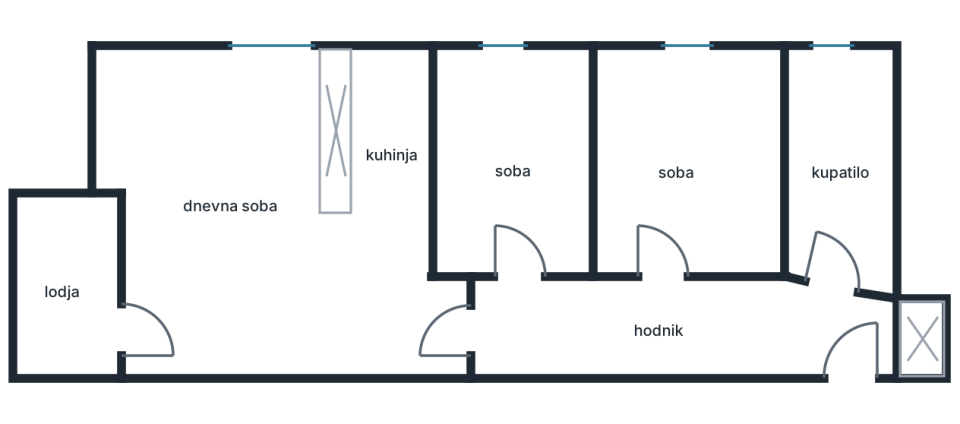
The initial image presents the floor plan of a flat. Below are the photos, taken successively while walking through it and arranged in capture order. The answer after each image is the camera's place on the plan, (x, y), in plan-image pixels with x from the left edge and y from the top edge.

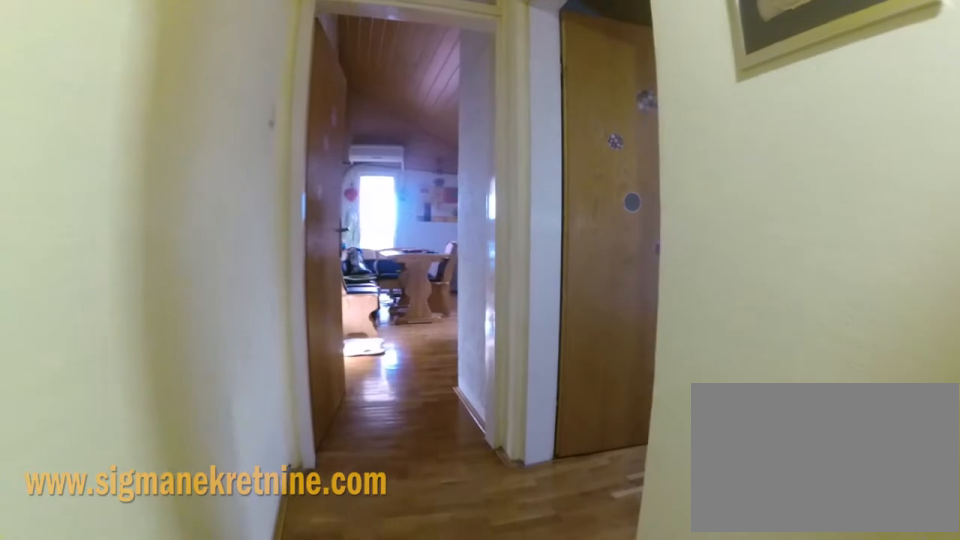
(591, 320)
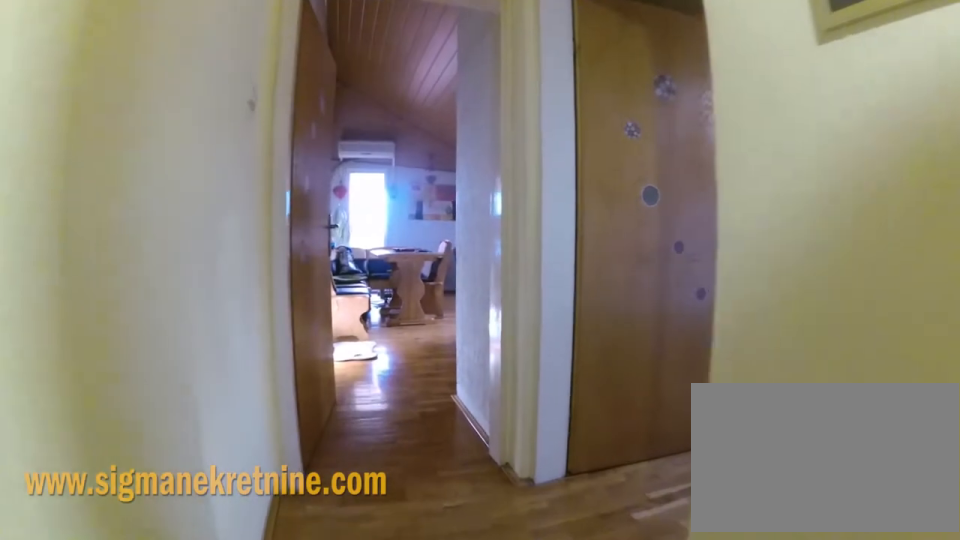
(581, 320)
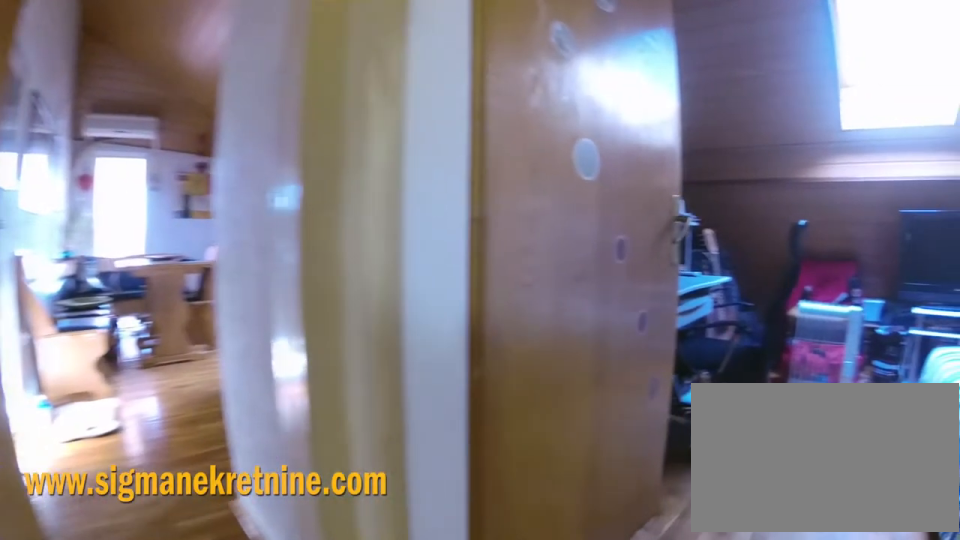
(538, 319)
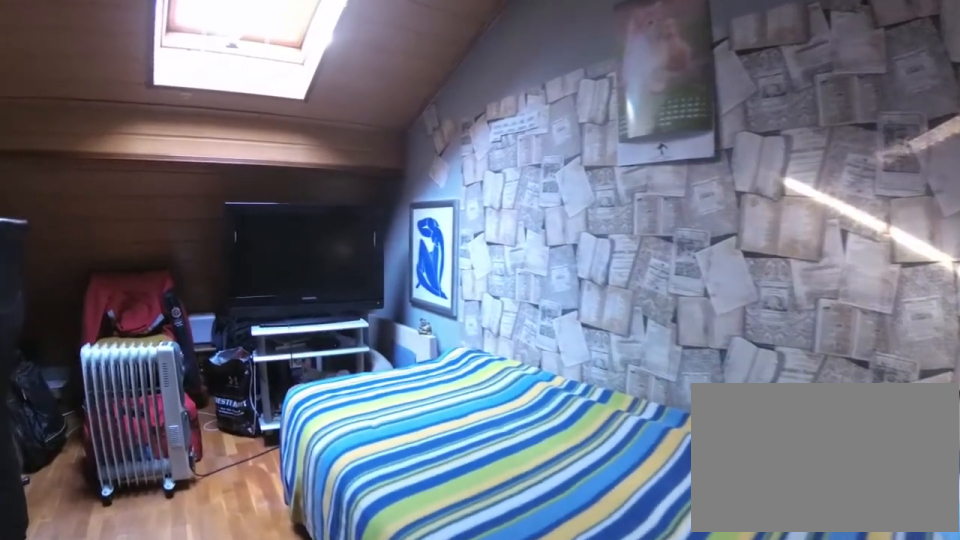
(517, 263)
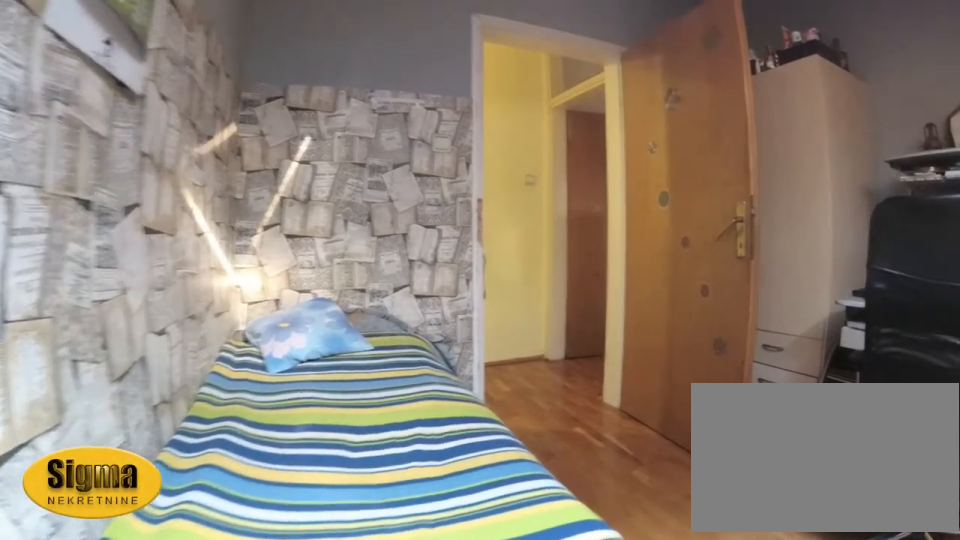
(543, 108)
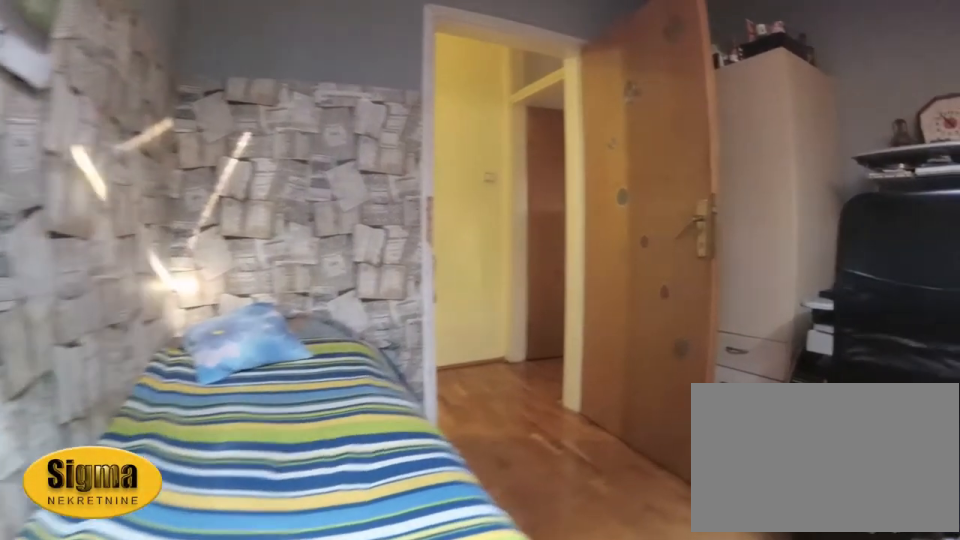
(540, 115)
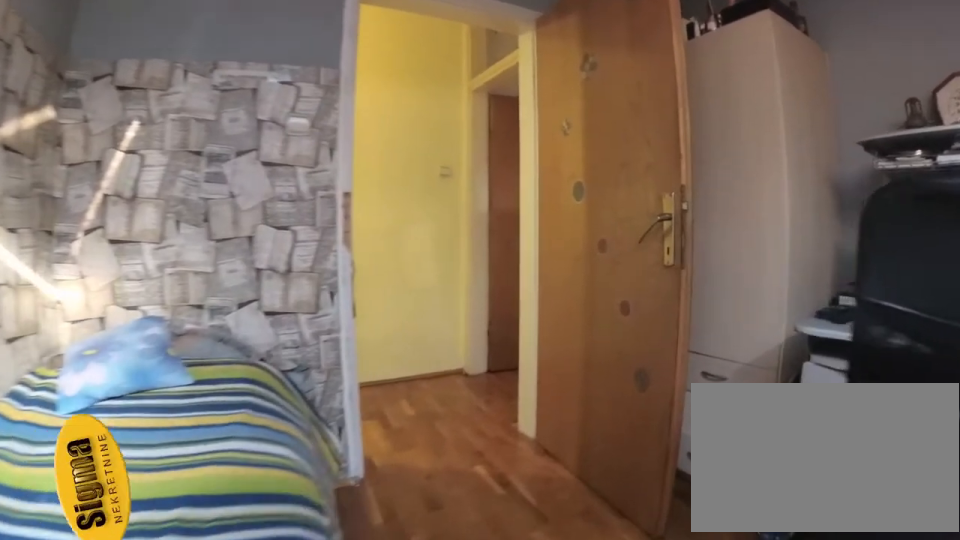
(532, 132)
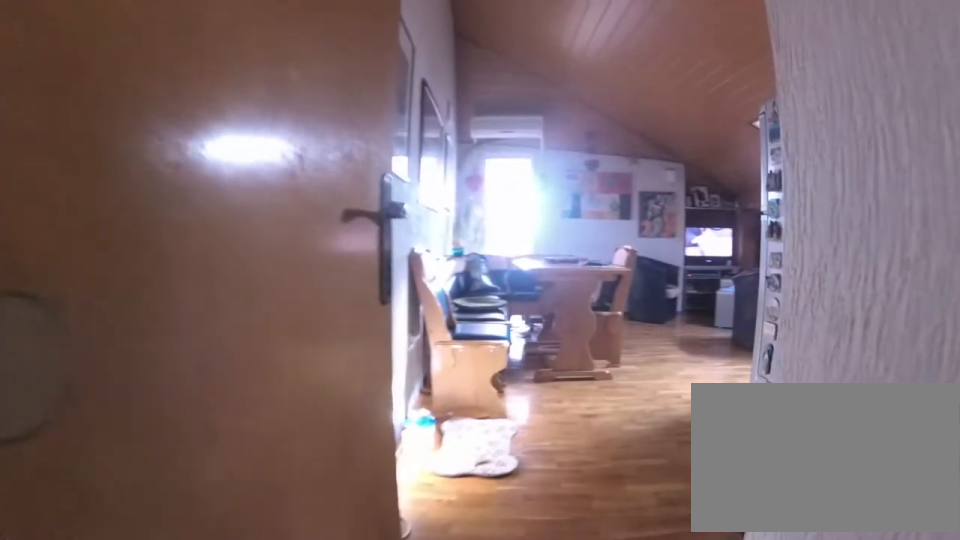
(509, 328)
